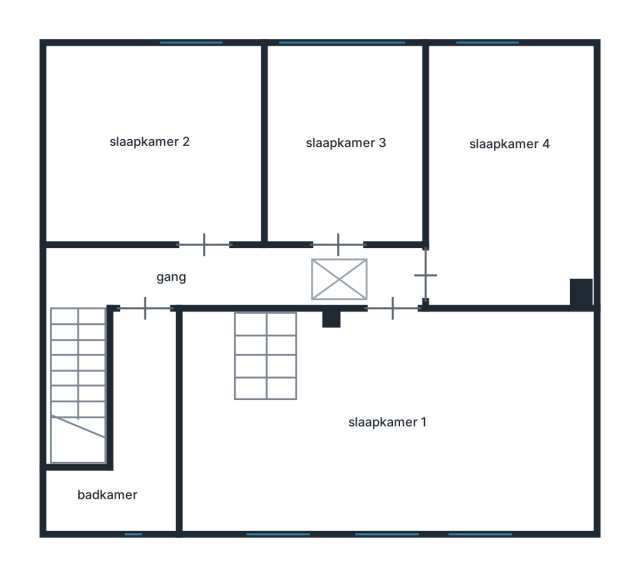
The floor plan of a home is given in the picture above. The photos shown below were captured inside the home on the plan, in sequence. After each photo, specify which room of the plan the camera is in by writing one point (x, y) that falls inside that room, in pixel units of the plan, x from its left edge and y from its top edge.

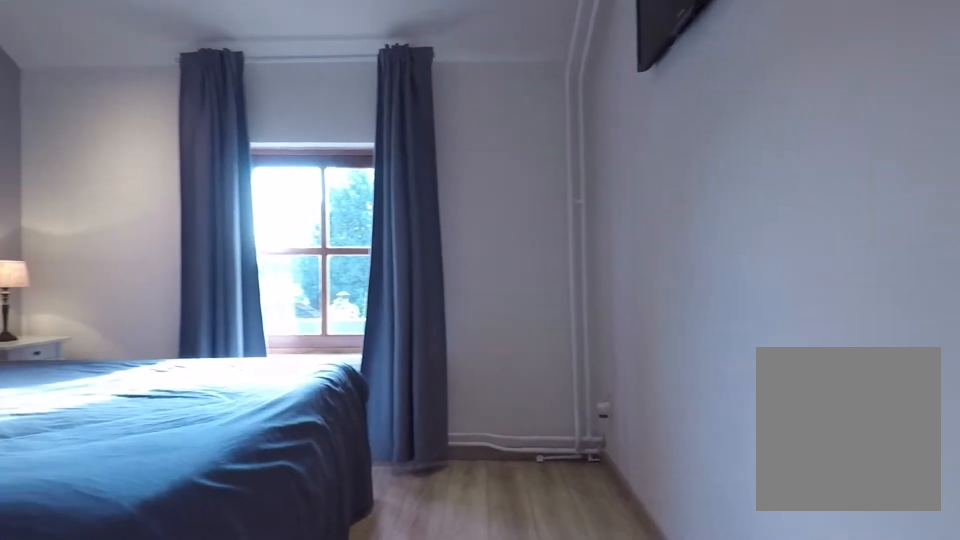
(155, 147)
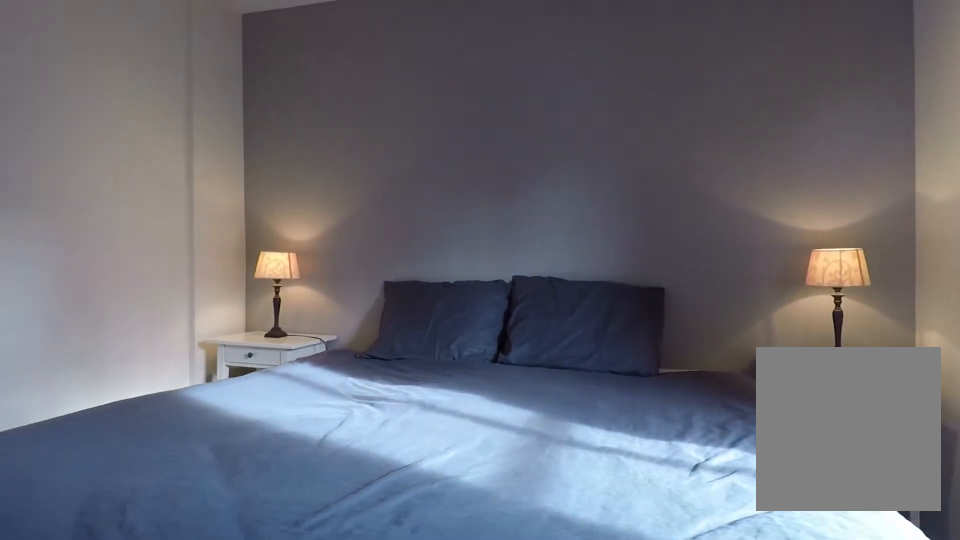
(155, 147)
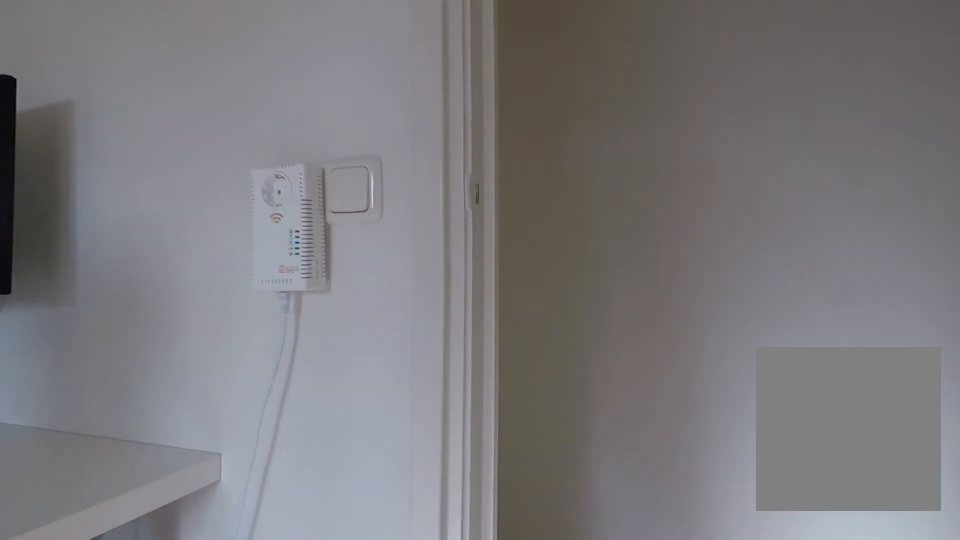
(341, 113)
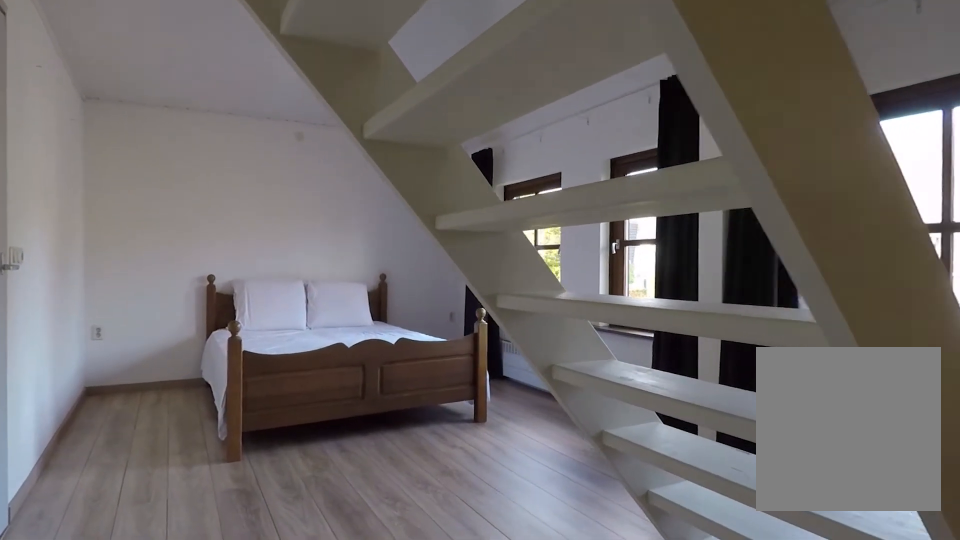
(220, 433)
